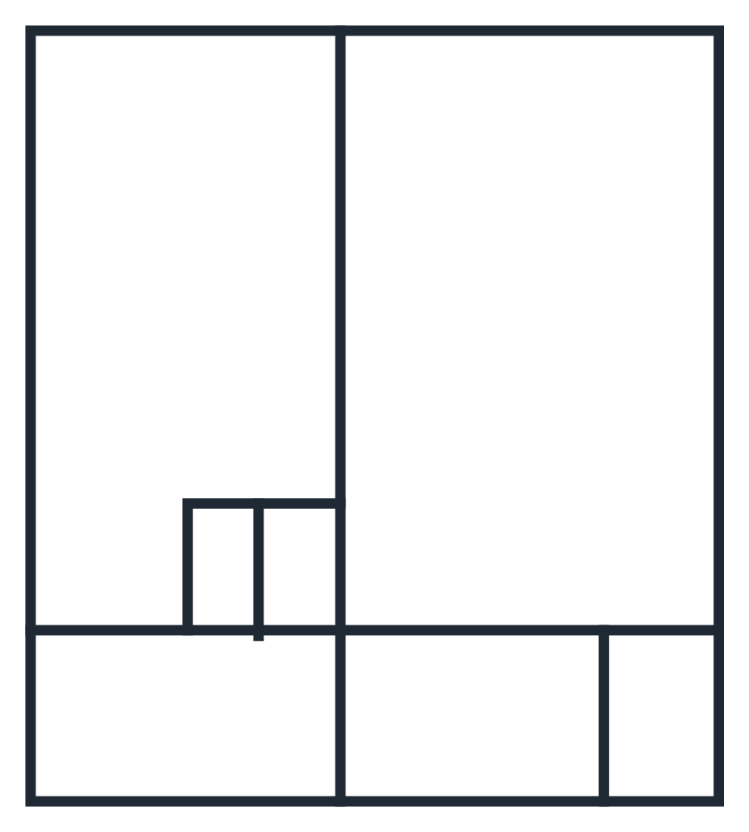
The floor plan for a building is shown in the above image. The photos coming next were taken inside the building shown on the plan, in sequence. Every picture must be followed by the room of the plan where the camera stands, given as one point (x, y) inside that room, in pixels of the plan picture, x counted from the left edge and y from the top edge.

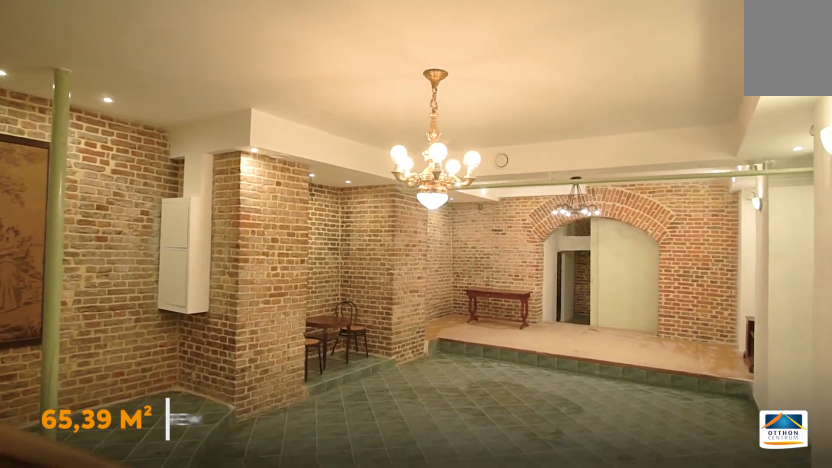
(544, 344)
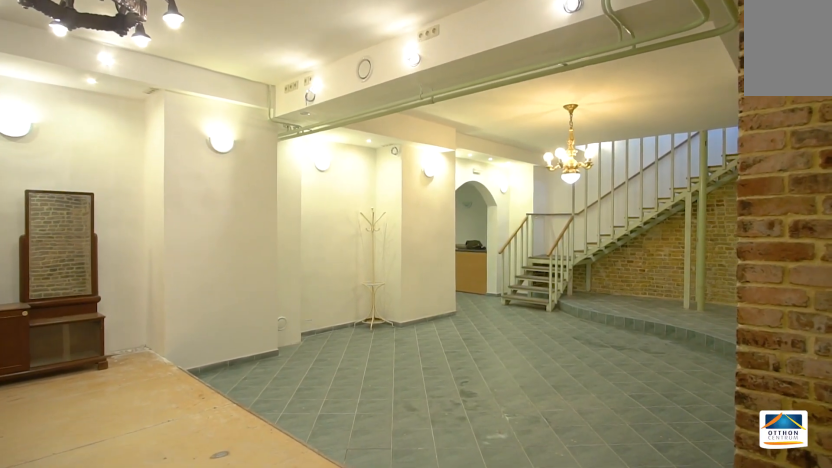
(544, 344)
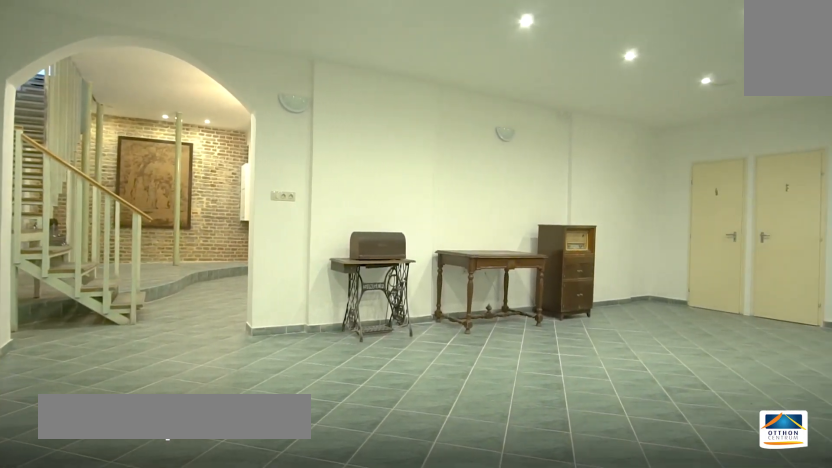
(185, 316)
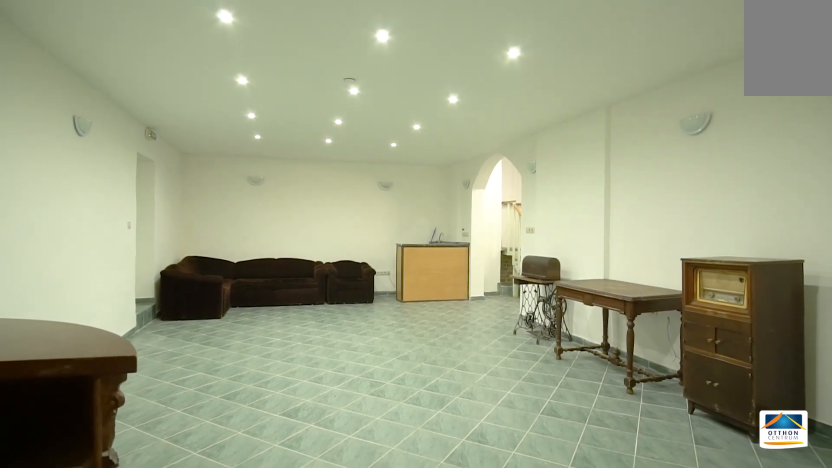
(185, 316)
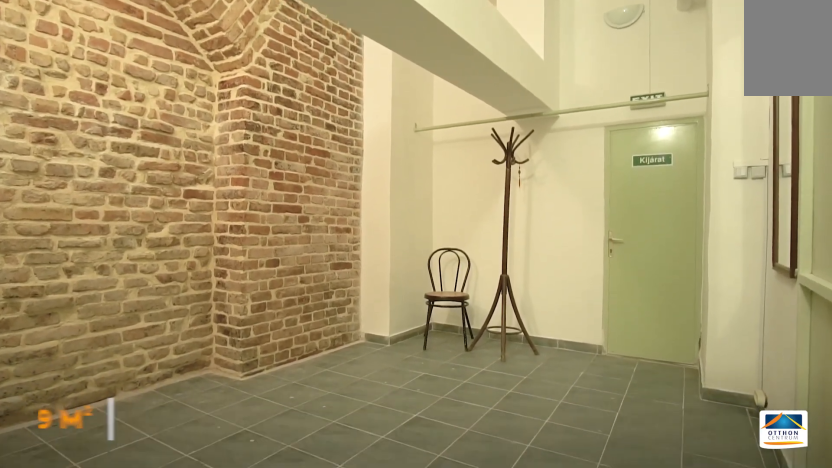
(461, 719)
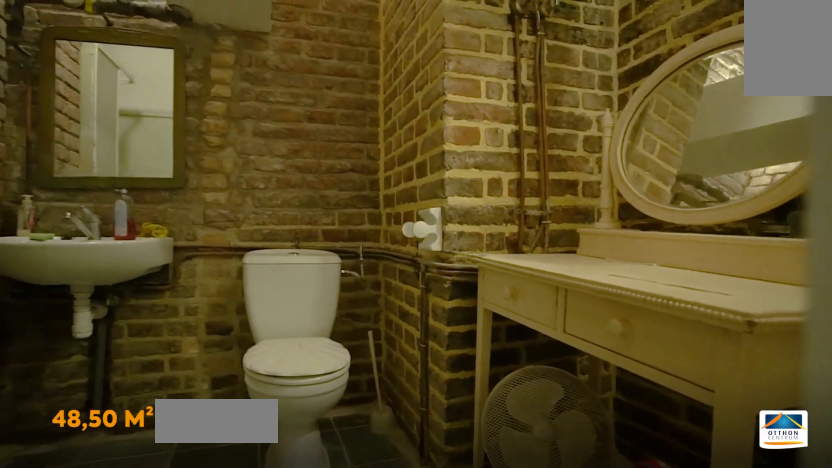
(663, 709)
